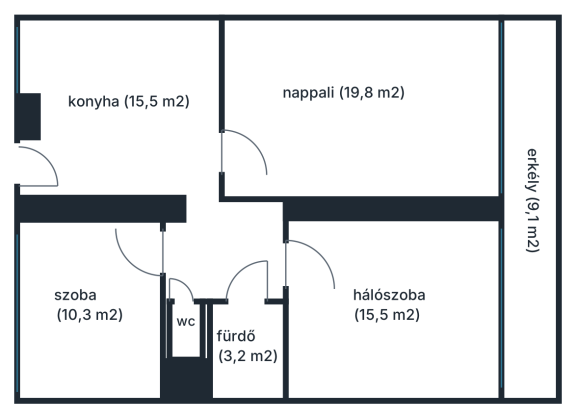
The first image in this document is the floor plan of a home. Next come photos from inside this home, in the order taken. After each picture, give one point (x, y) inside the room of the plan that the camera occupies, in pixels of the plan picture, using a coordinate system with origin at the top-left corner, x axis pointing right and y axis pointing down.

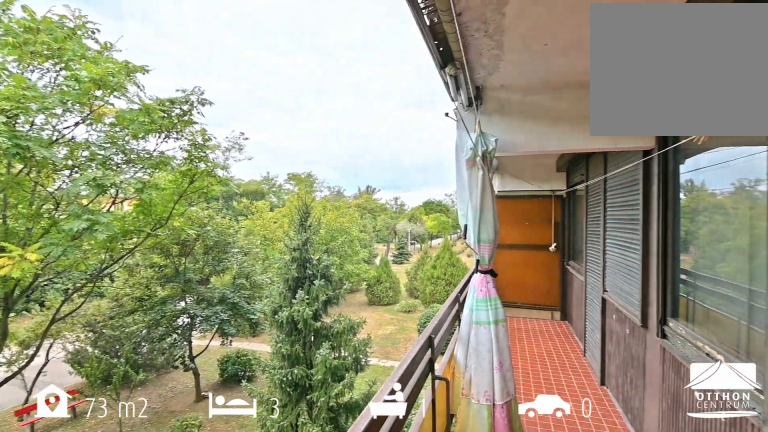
(529, 219)
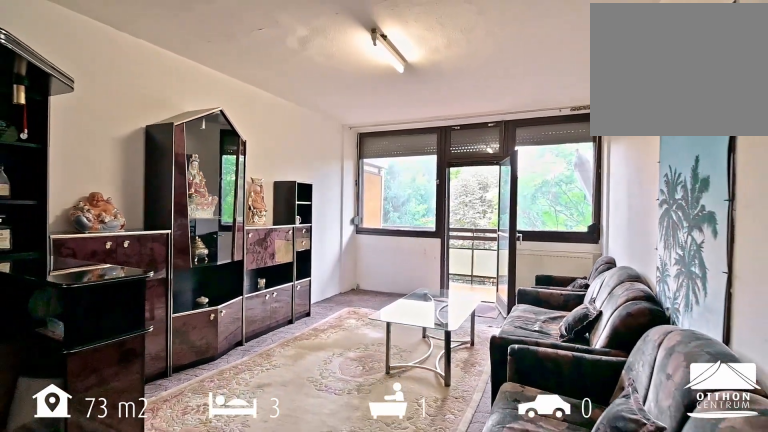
(360, 109)
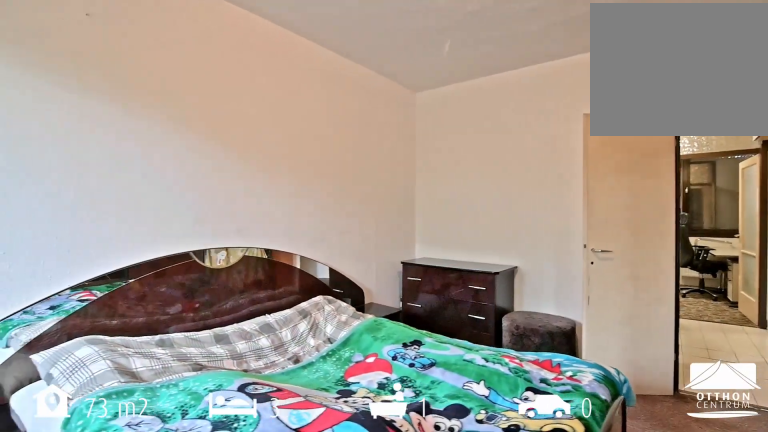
(396, 307)
